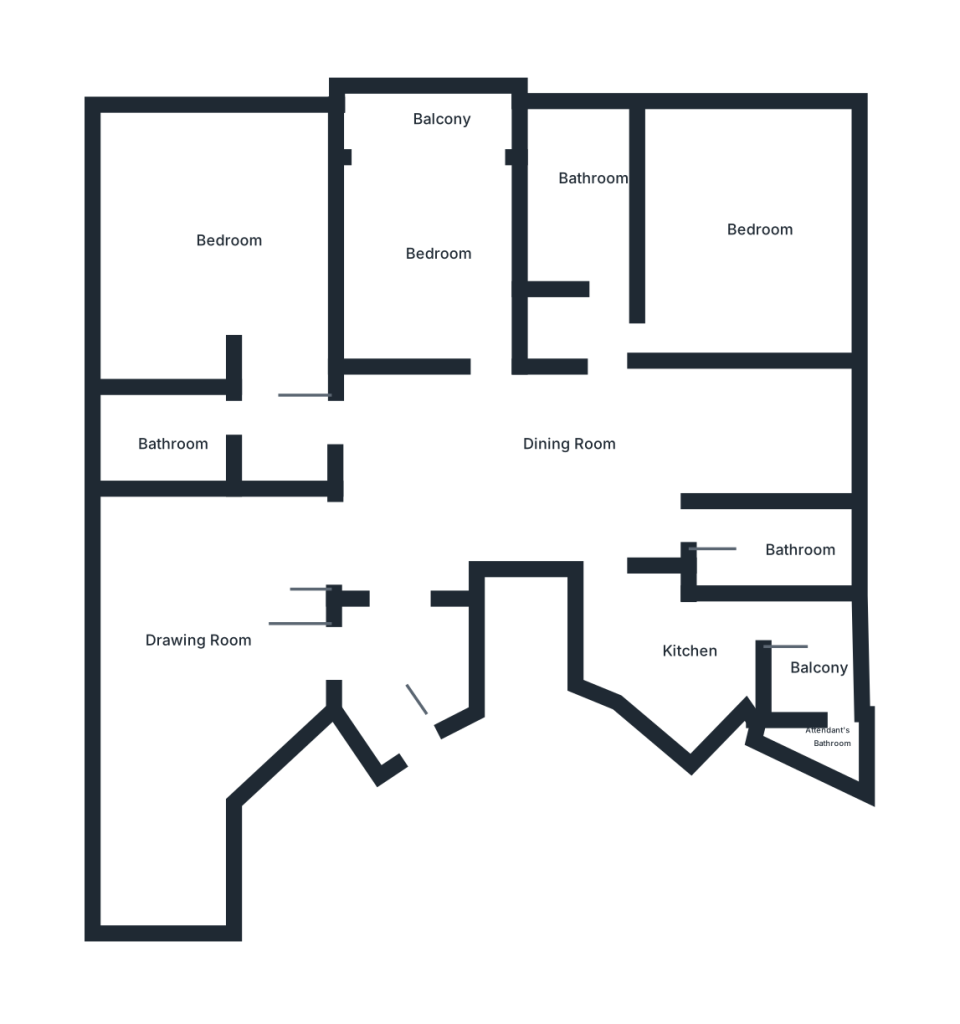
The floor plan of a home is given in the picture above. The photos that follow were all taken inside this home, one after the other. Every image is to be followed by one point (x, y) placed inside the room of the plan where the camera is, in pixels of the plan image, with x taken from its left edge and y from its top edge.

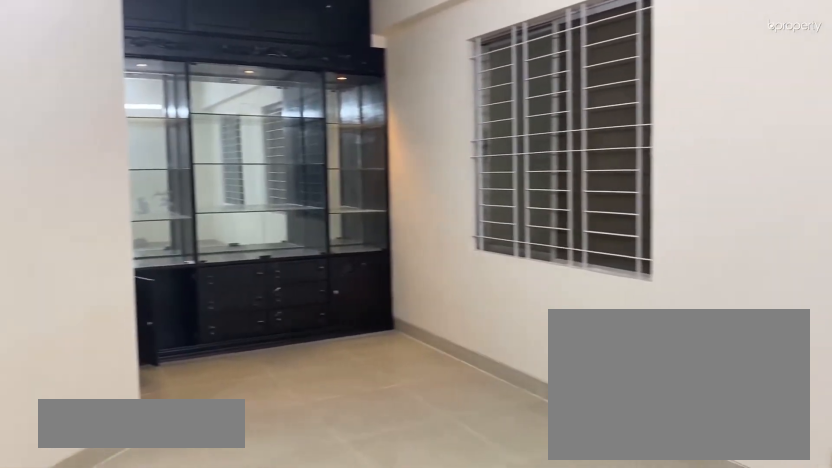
(188, 680)
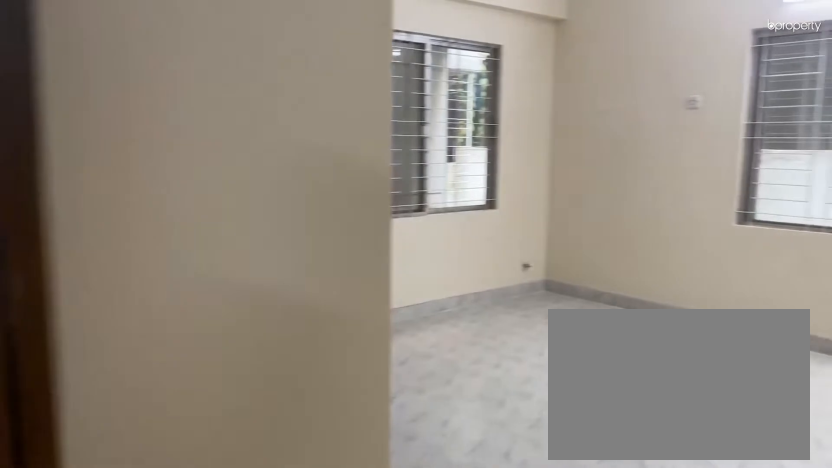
(282, 404)
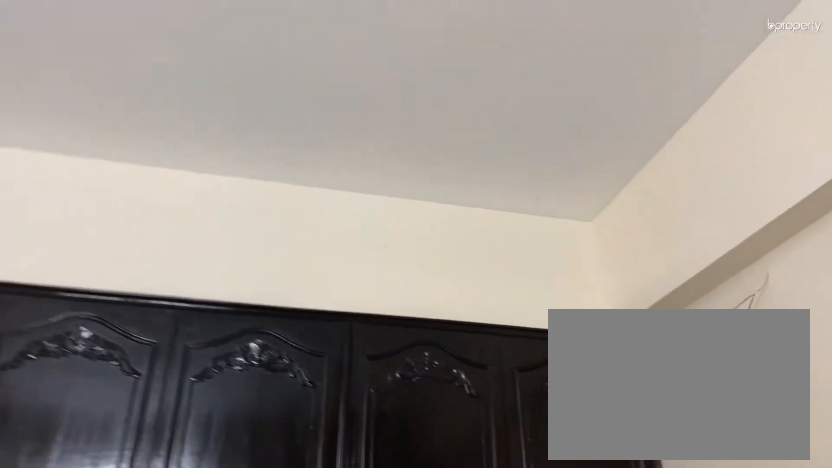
(231, 234)
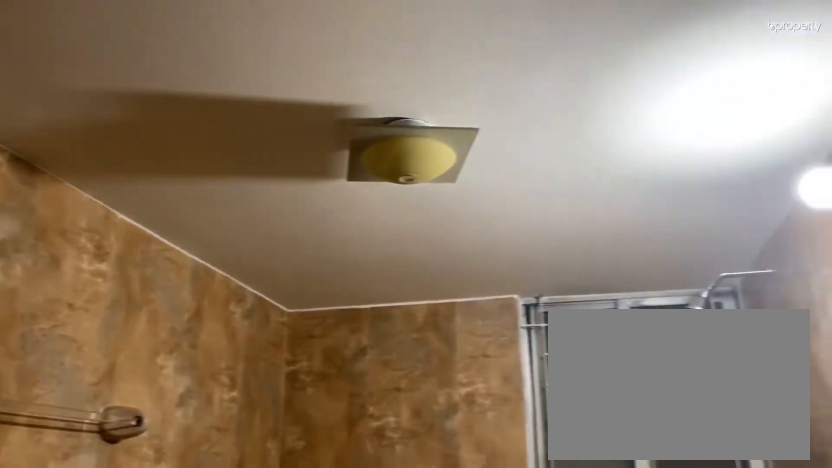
(173, 432)
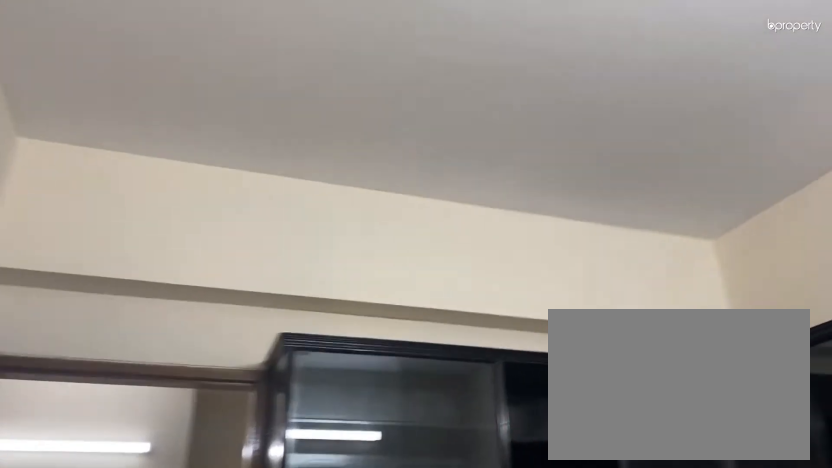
(429, 216)
